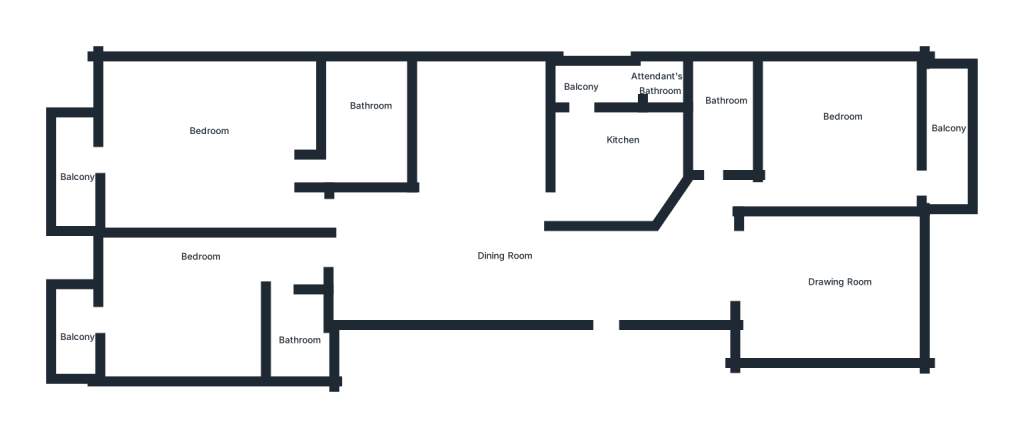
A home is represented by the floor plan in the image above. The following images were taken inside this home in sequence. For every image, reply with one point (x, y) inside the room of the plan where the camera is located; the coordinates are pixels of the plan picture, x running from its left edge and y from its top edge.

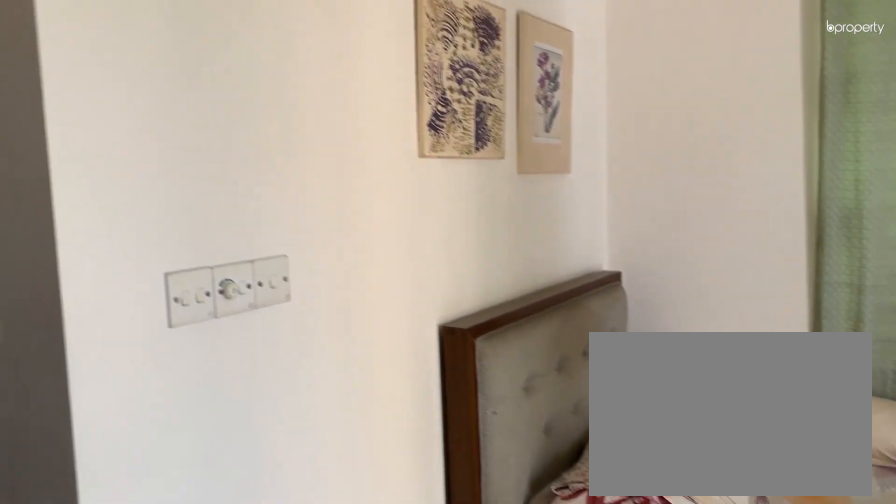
(852, 146)
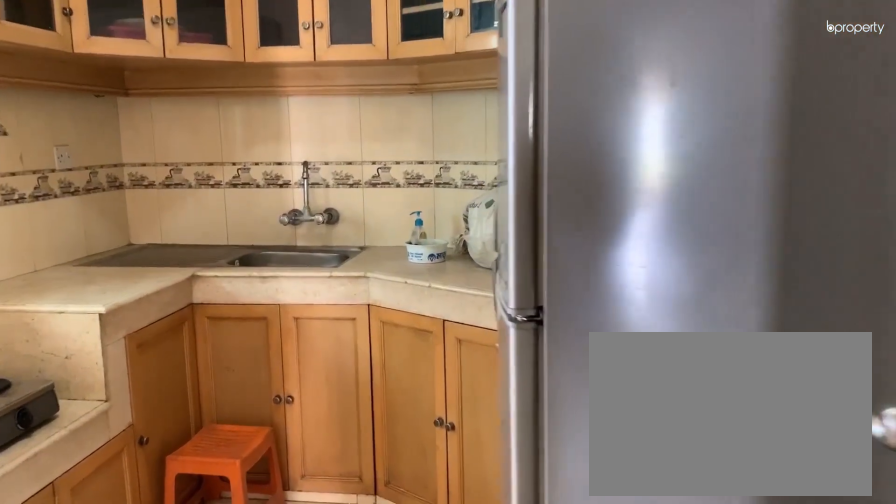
(608, 161)
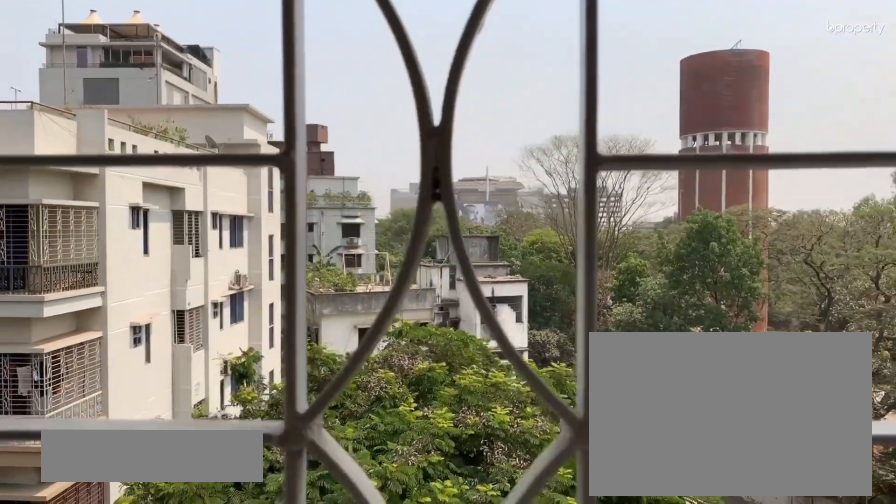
(78, 326)
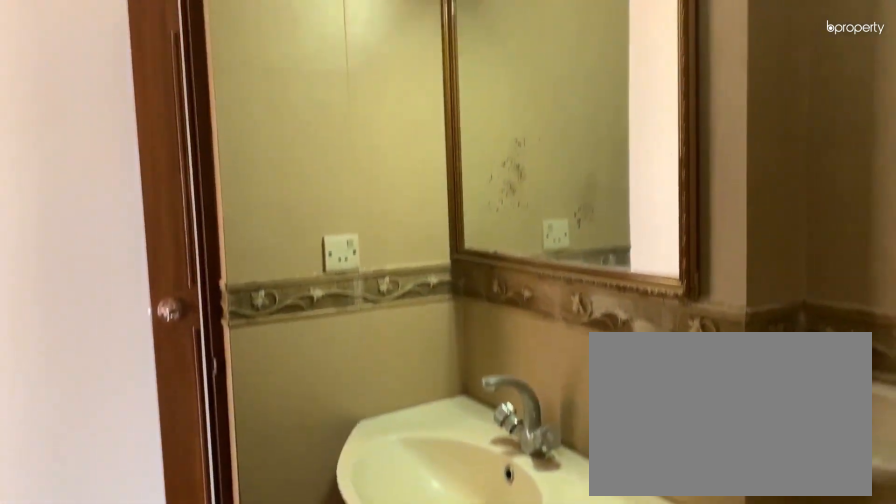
(291, 334)
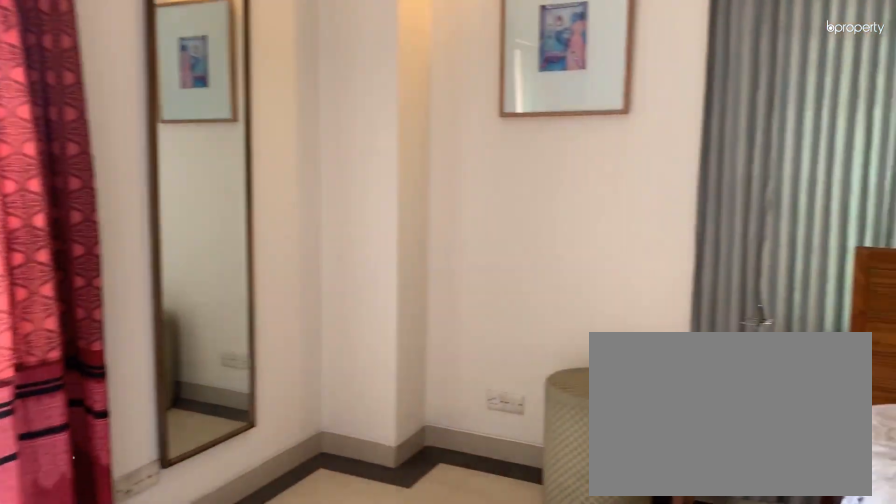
(225, 152)
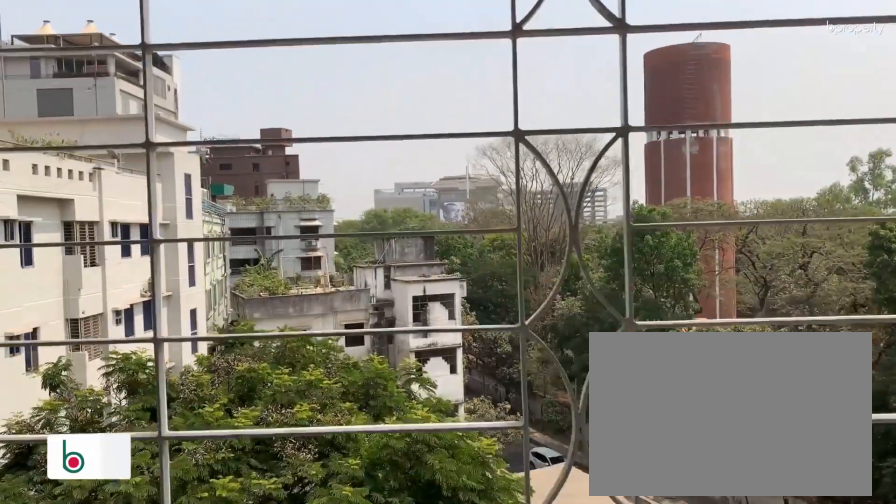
(81, 164)
